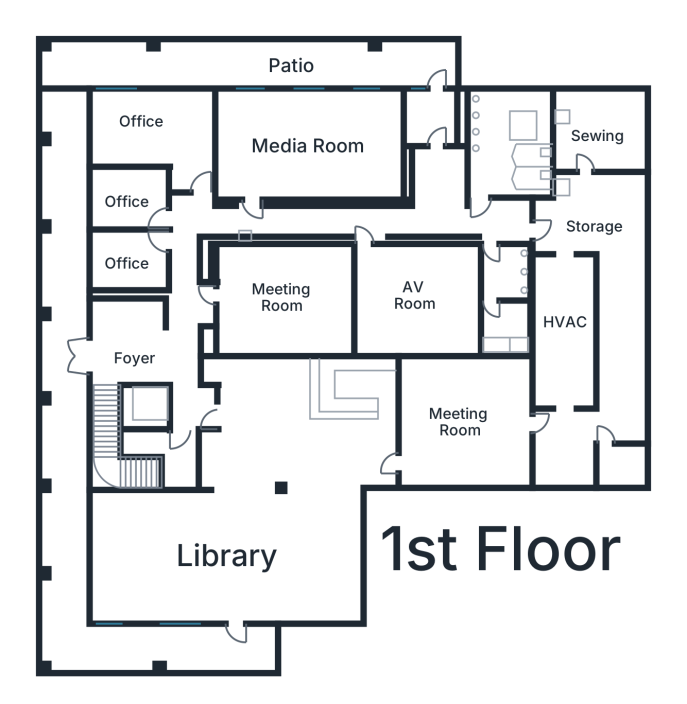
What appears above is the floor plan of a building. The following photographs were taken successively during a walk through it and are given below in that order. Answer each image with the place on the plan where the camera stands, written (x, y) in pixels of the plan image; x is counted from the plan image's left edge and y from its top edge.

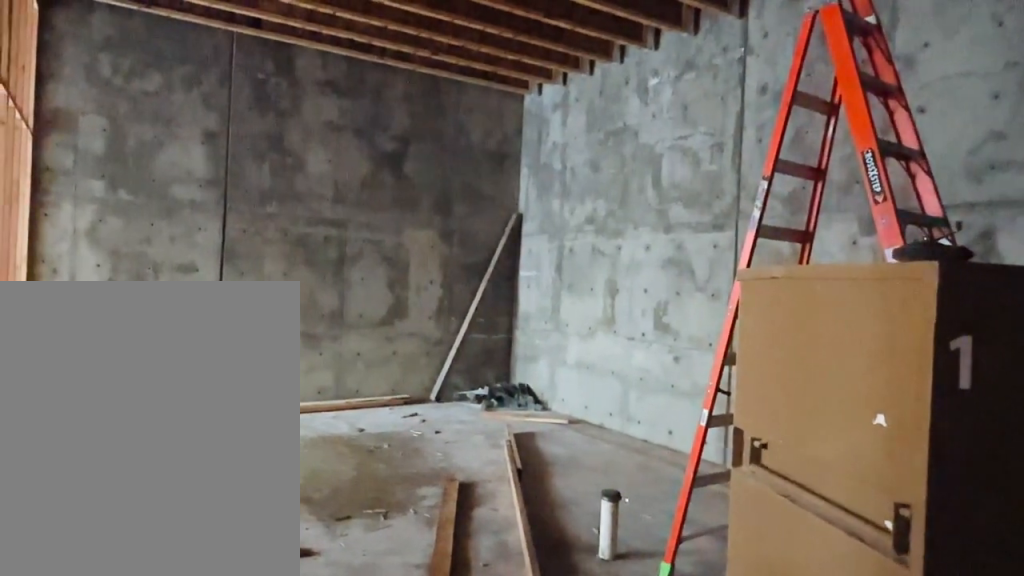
(590, 201)
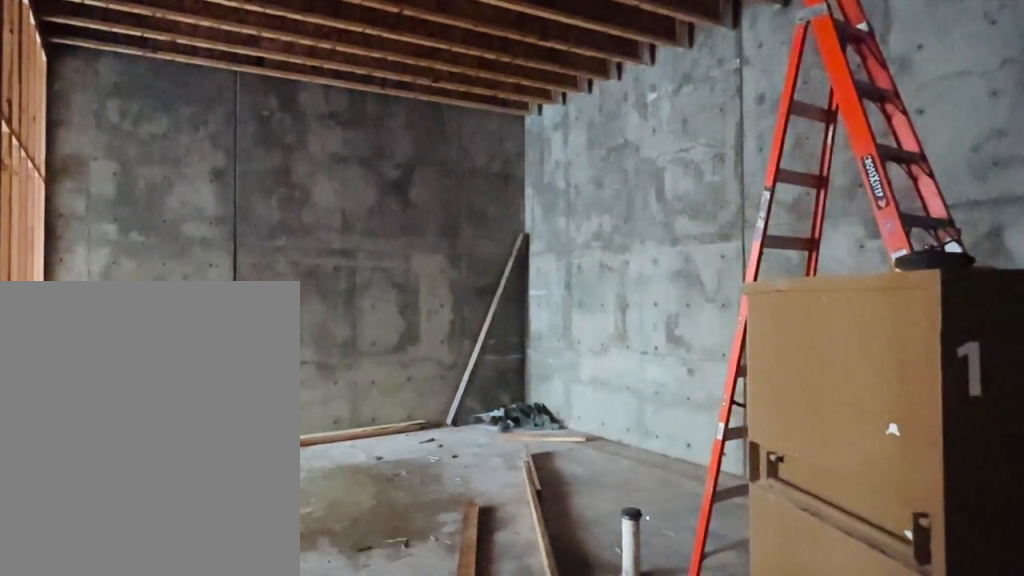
(590, 201)
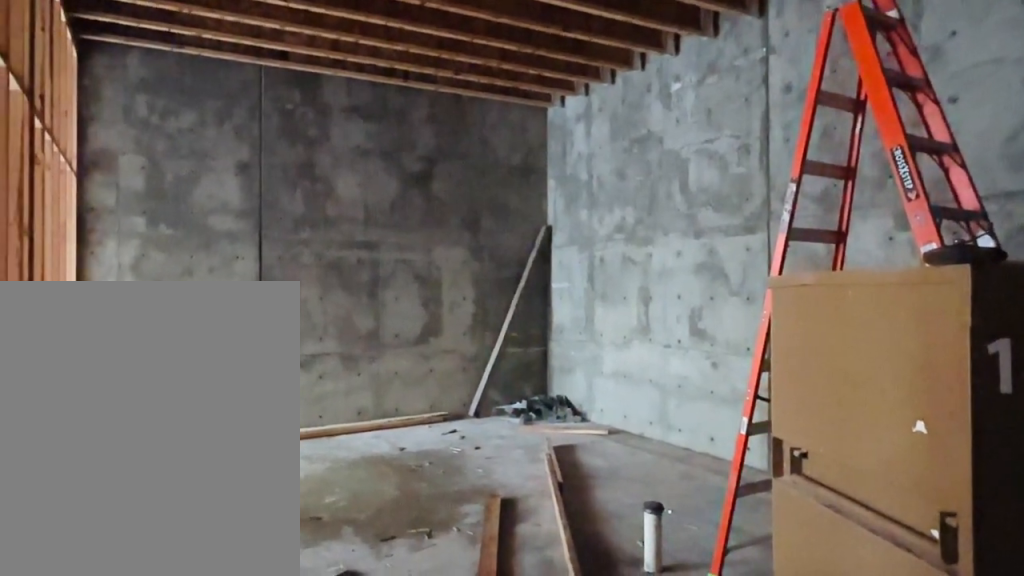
(590, 201)
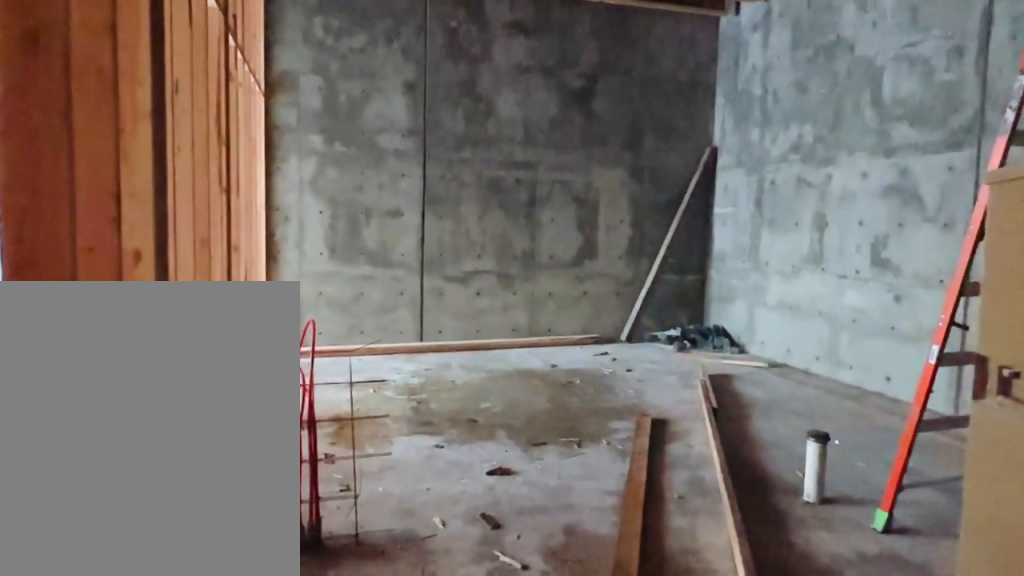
(589, 202)
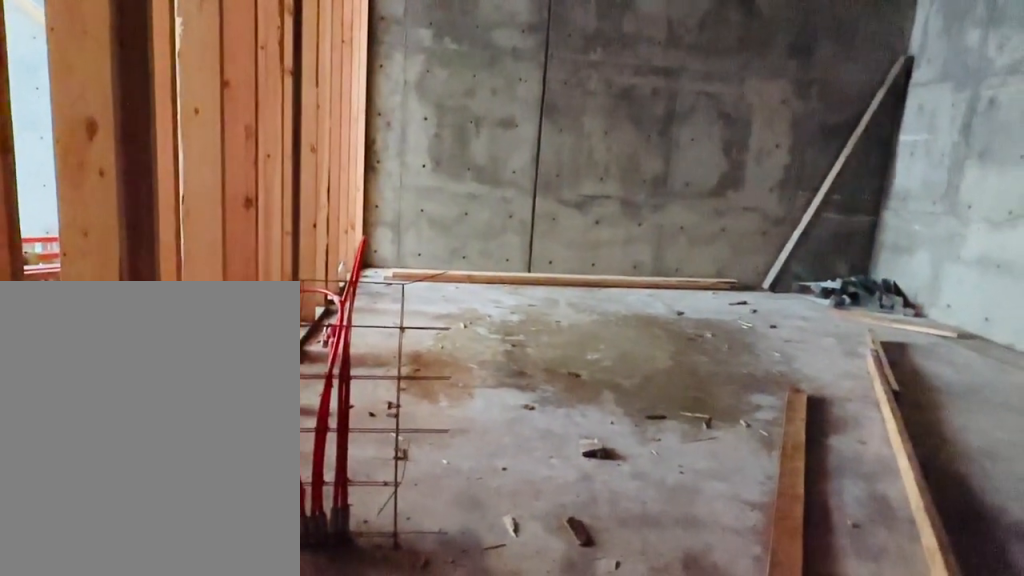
(589, 204)
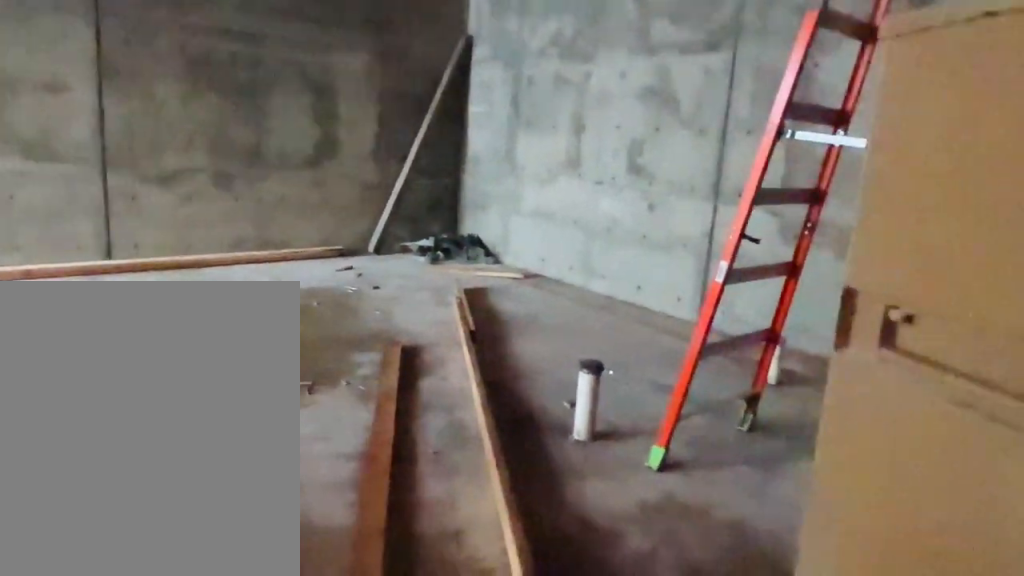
(590, 201)
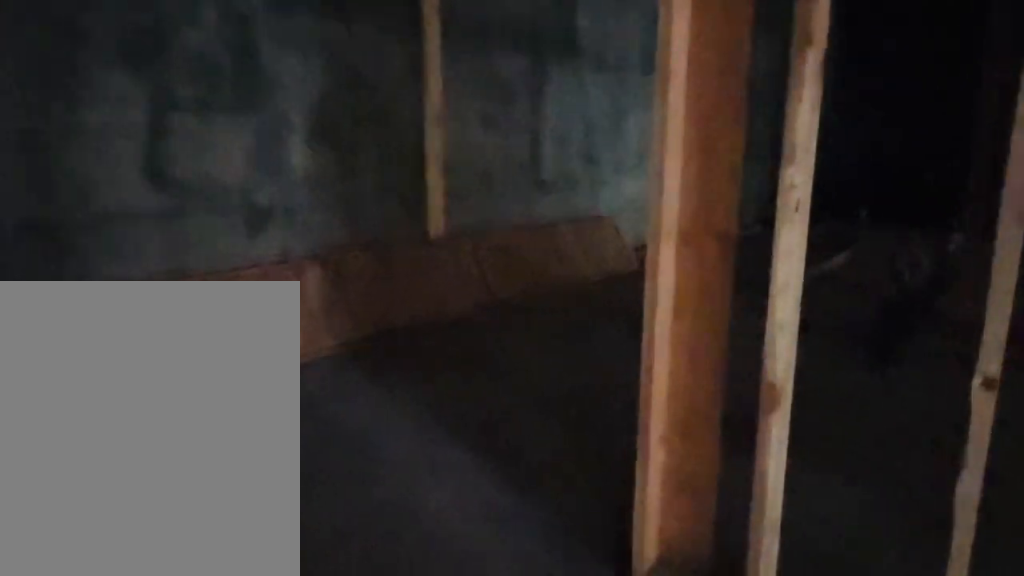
(590, 206)
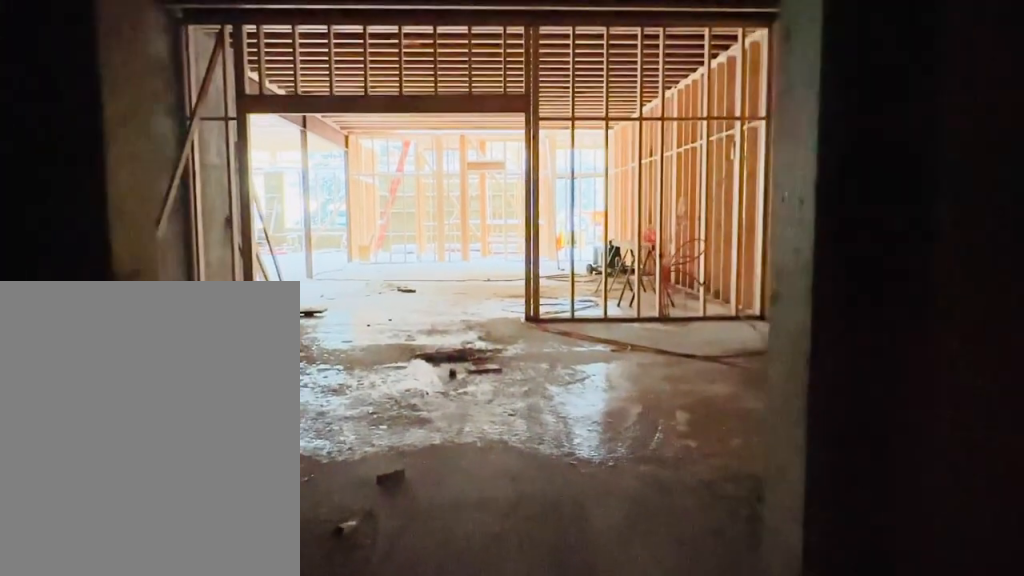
(561, 428)
